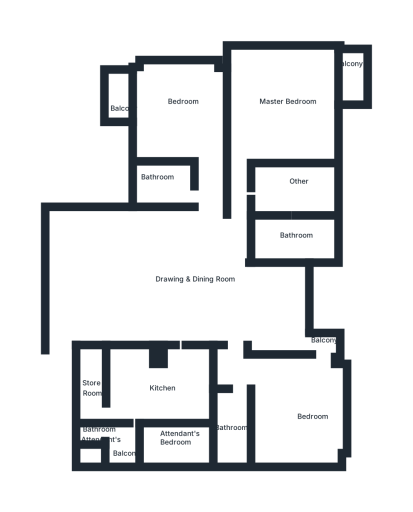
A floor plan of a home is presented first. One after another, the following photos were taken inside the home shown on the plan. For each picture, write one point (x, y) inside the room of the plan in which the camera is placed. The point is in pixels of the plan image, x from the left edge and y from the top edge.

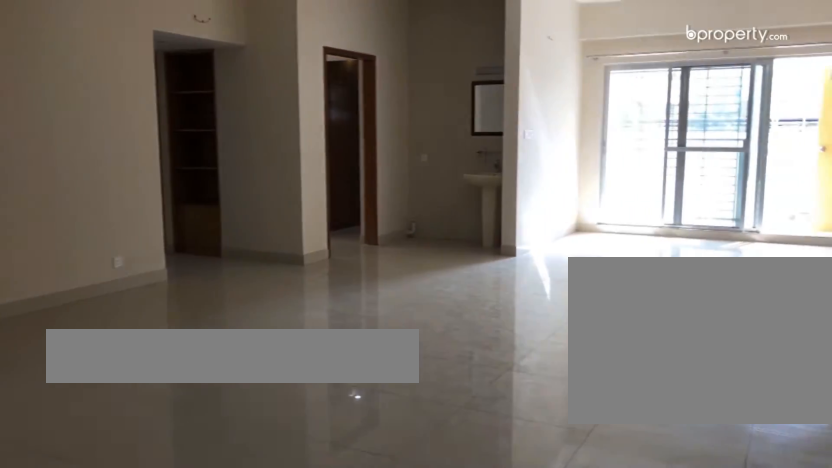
(165, 288)
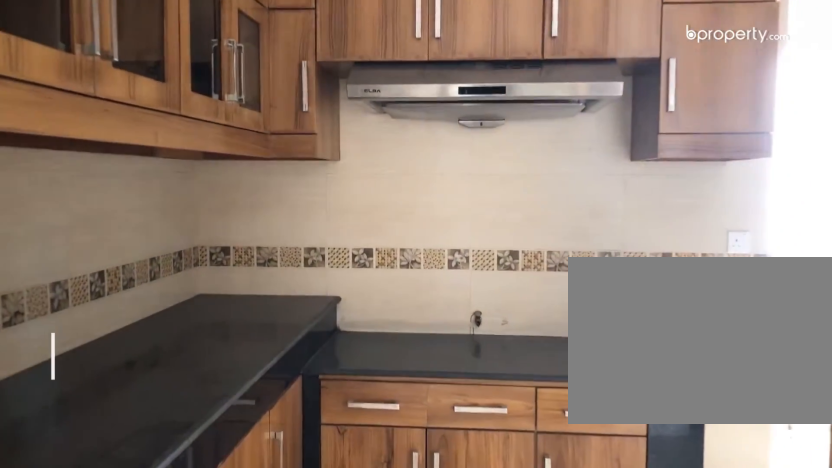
(175, 390)
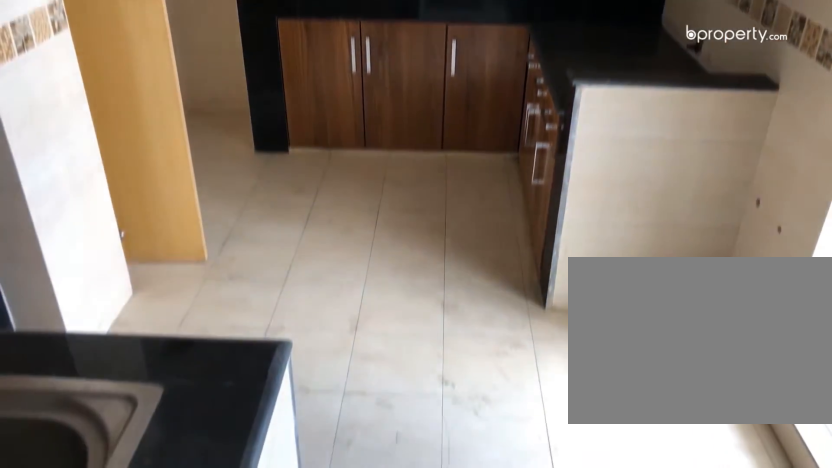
(178, 388)
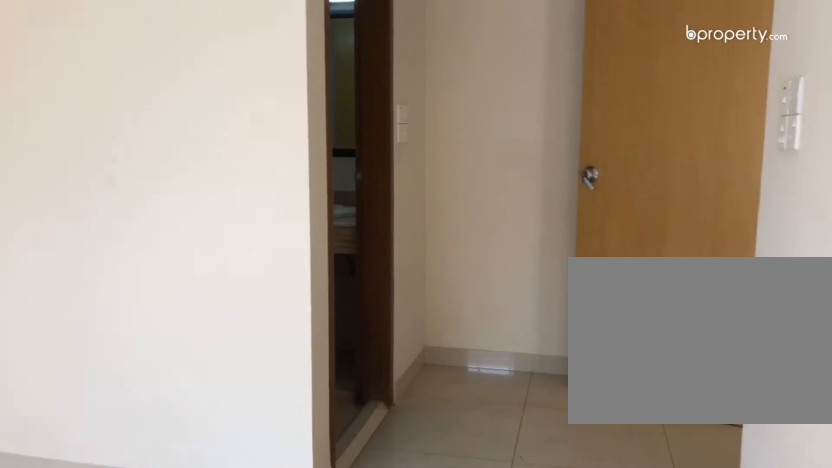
(300, 406)
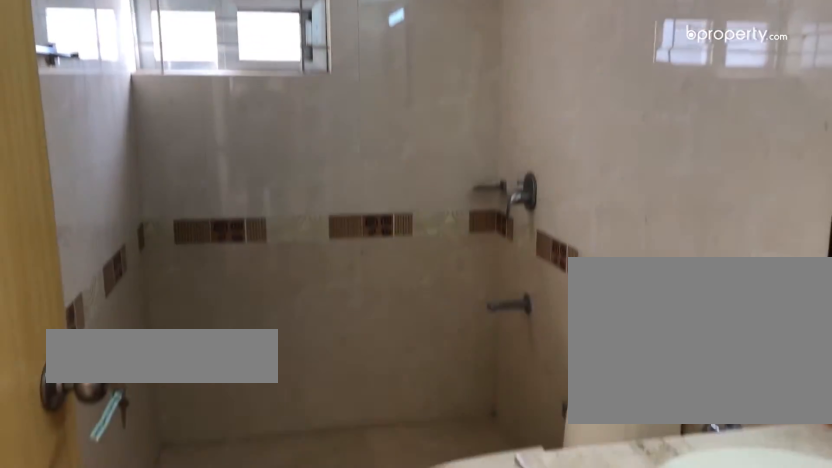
(230, 423)
